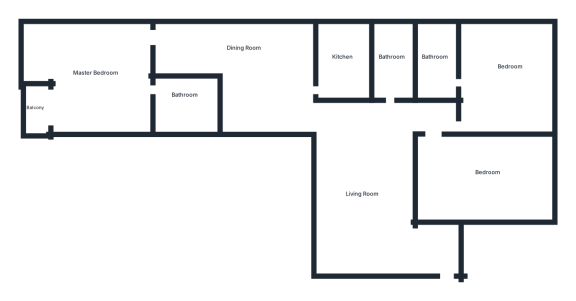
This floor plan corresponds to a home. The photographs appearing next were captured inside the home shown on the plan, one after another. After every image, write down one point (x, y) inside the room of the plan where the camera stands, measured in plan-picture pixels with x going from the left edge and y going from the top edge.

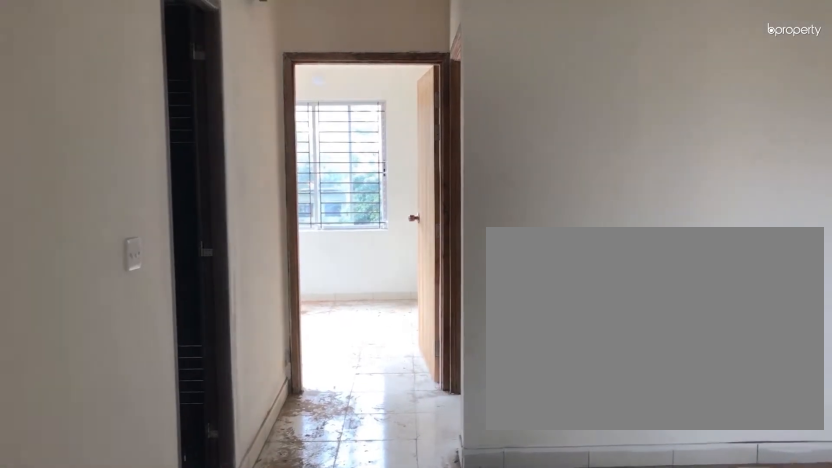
(350, 186)
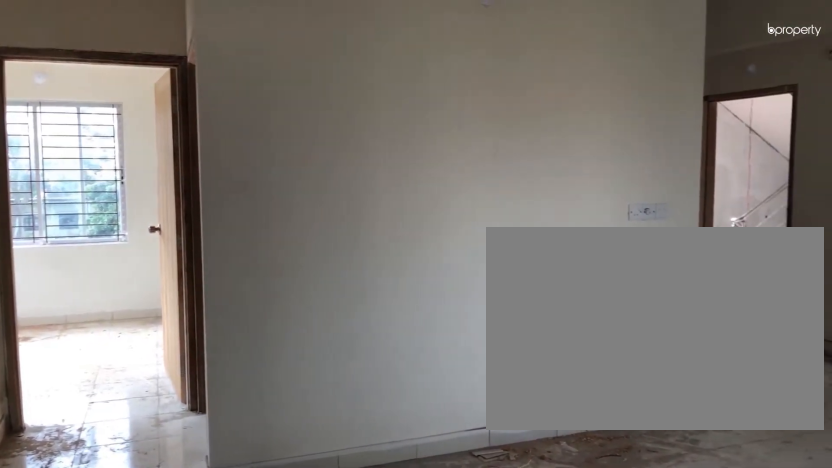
(350, 186)
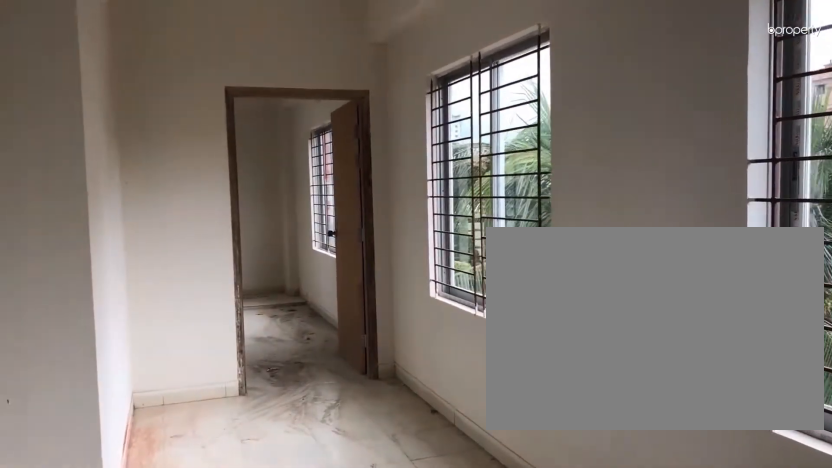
(263, 61)
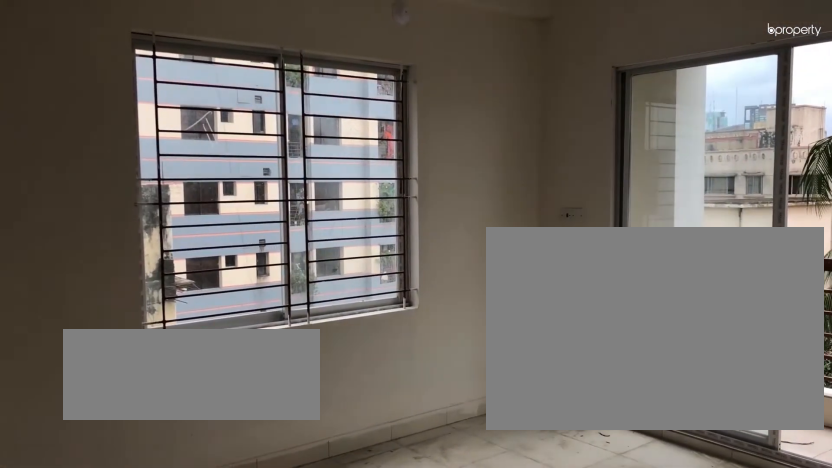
(86, 72)
